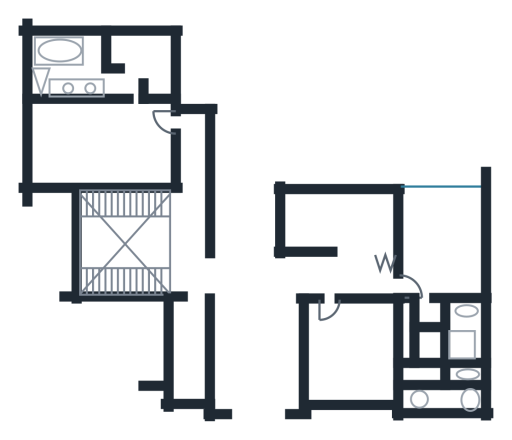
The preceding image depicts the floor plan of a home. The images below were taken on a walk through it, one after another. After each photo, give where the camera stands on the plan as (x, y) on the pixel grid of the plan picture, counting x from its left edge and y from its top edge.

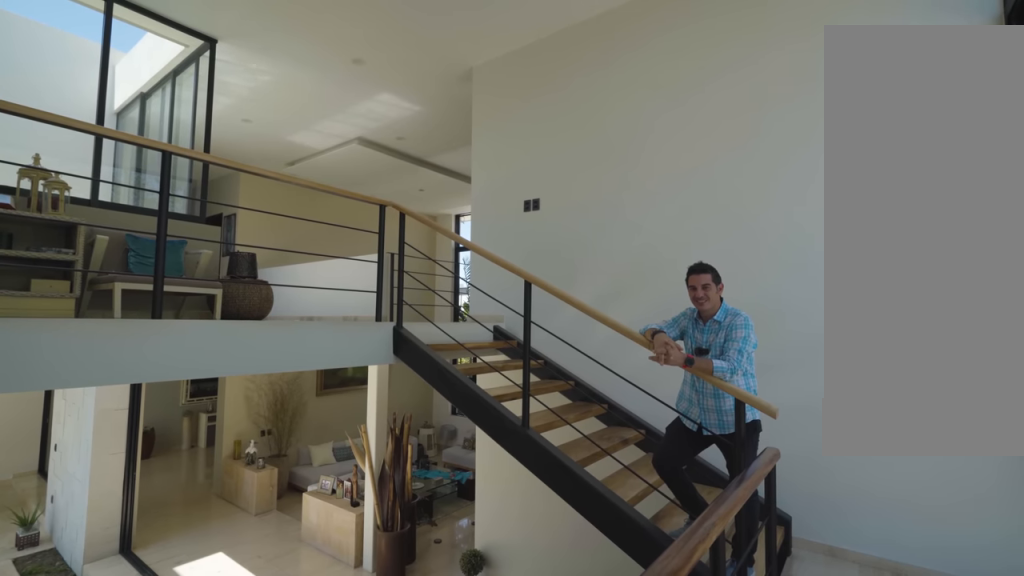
(92, 228)
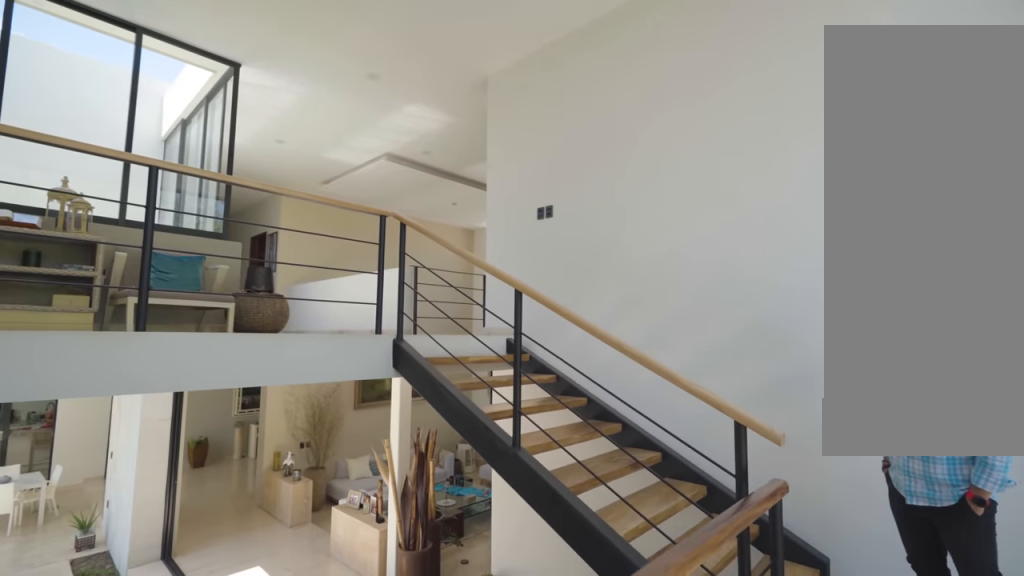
(93, 210)
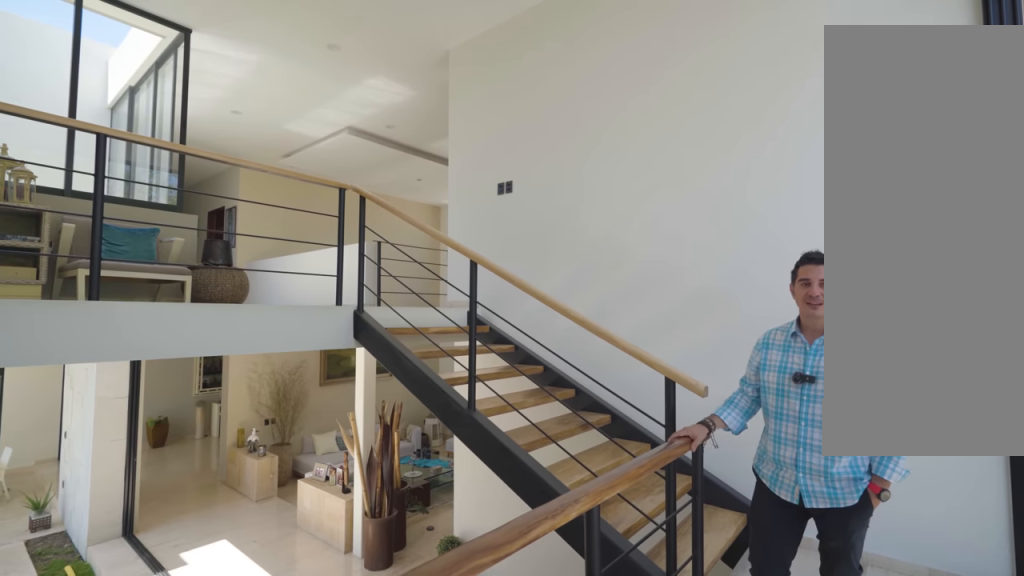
(93, 210)
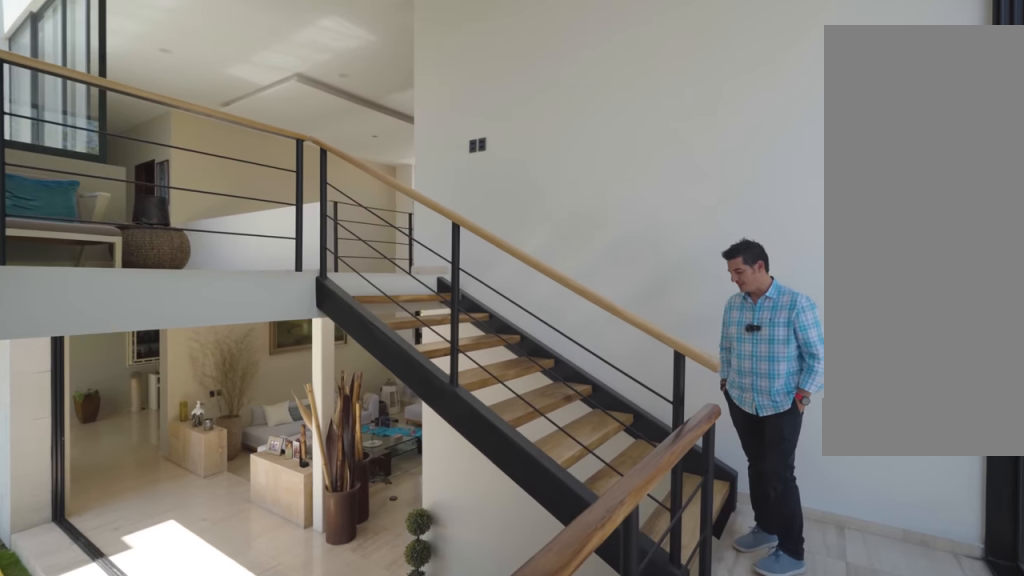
(96, 204)
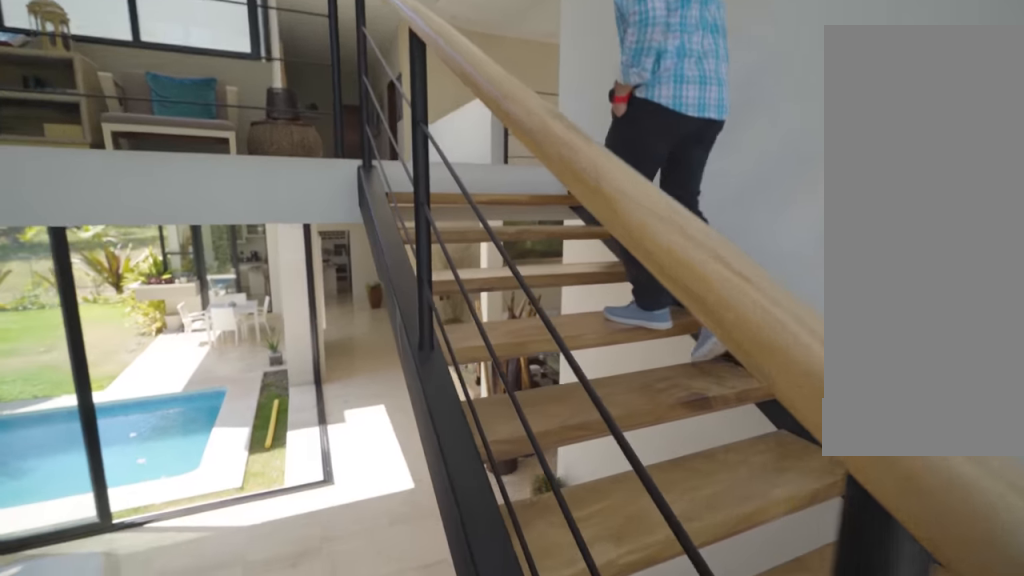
(92, 230)
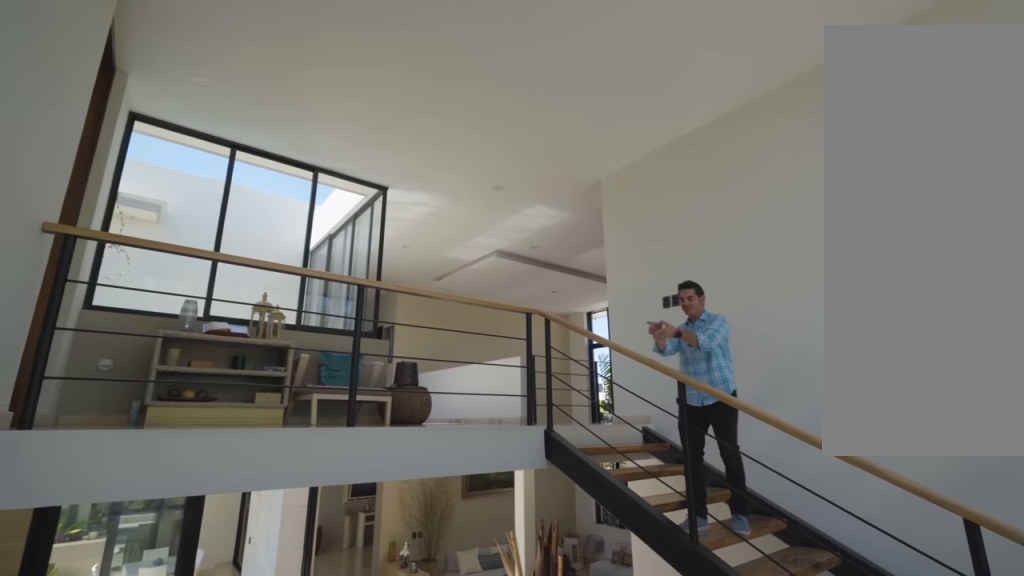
(90, 209)
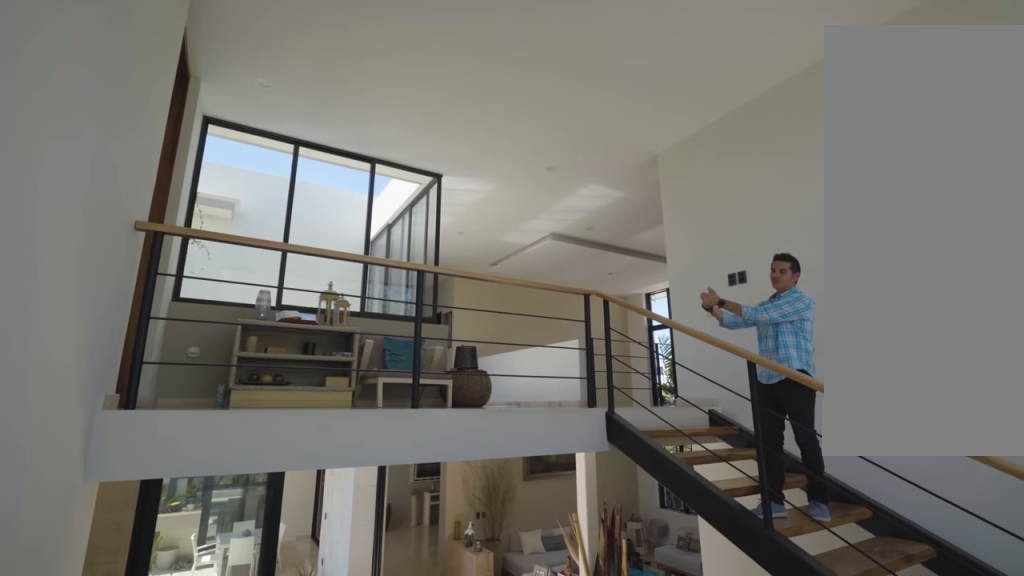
(90, 209)
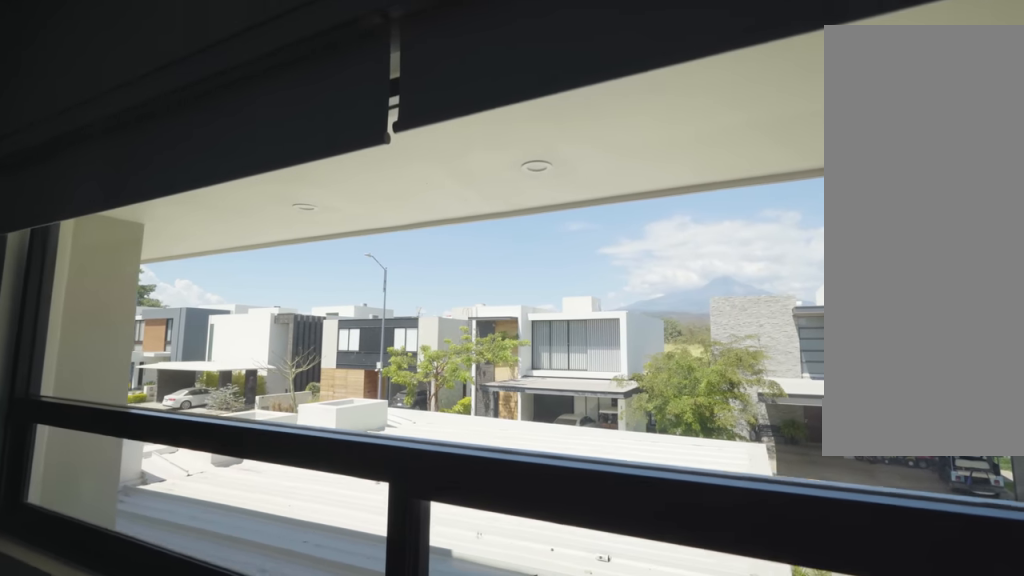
(351, 391)
